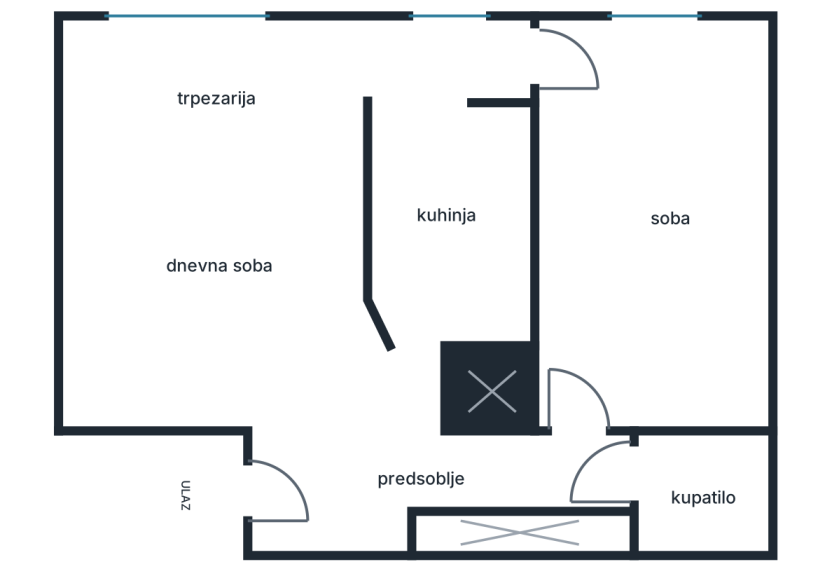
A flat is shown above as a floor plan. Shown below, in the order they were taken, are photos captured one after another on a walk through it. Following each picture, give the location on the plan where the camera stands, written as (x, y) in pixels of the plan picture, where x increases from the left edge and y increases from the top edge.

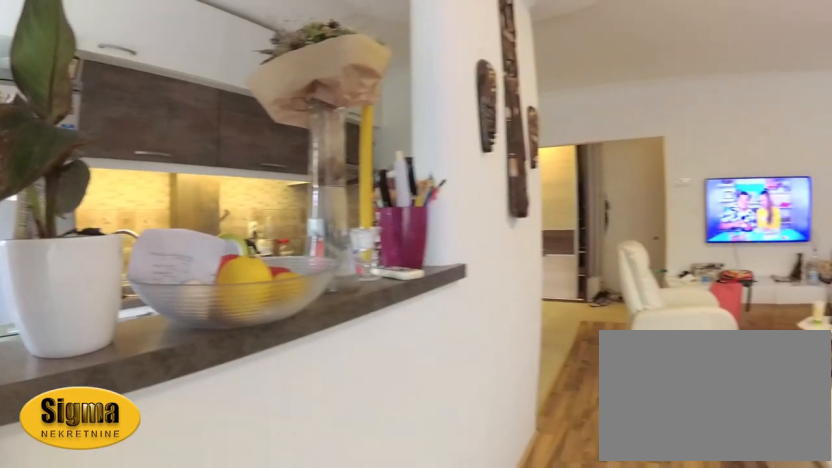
(320, 62)
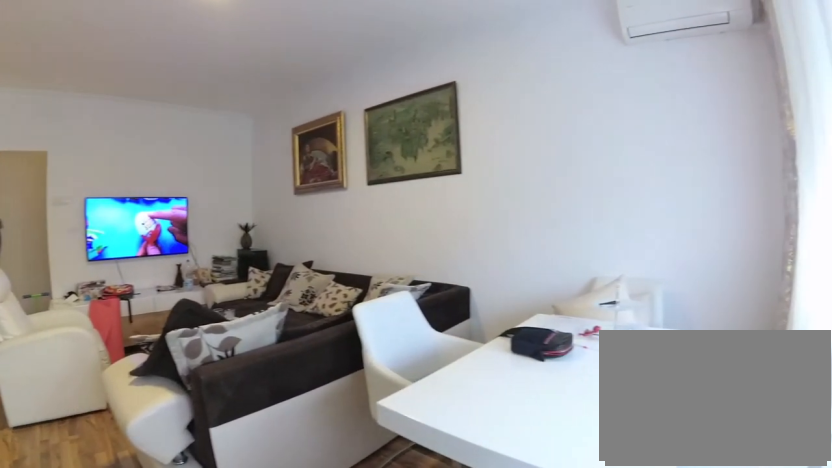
(339, 68)
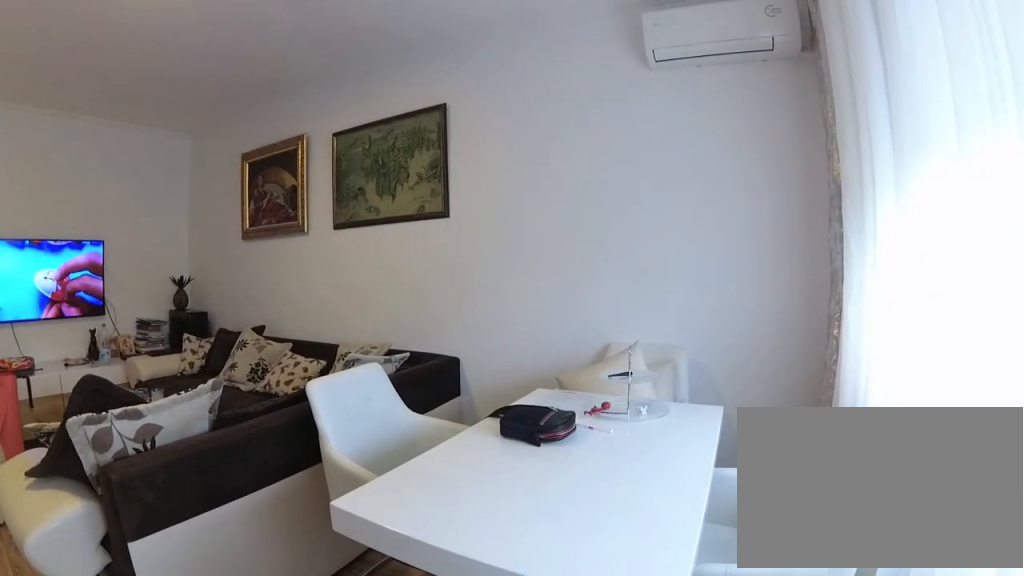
(342, 75)
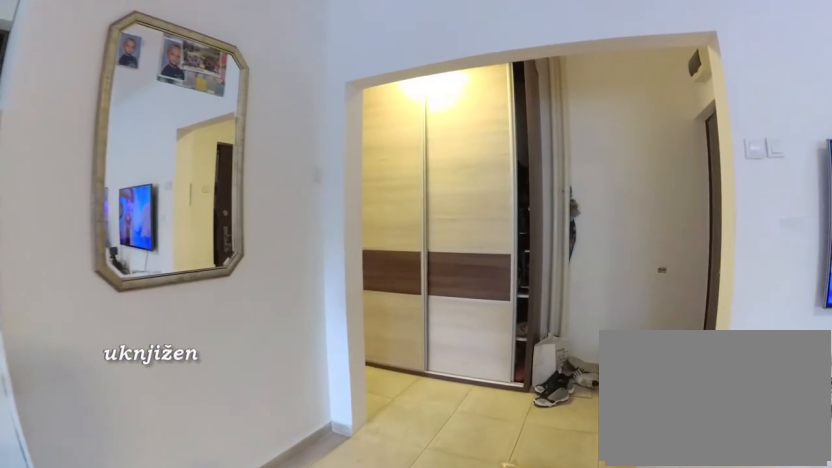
(317, 294)
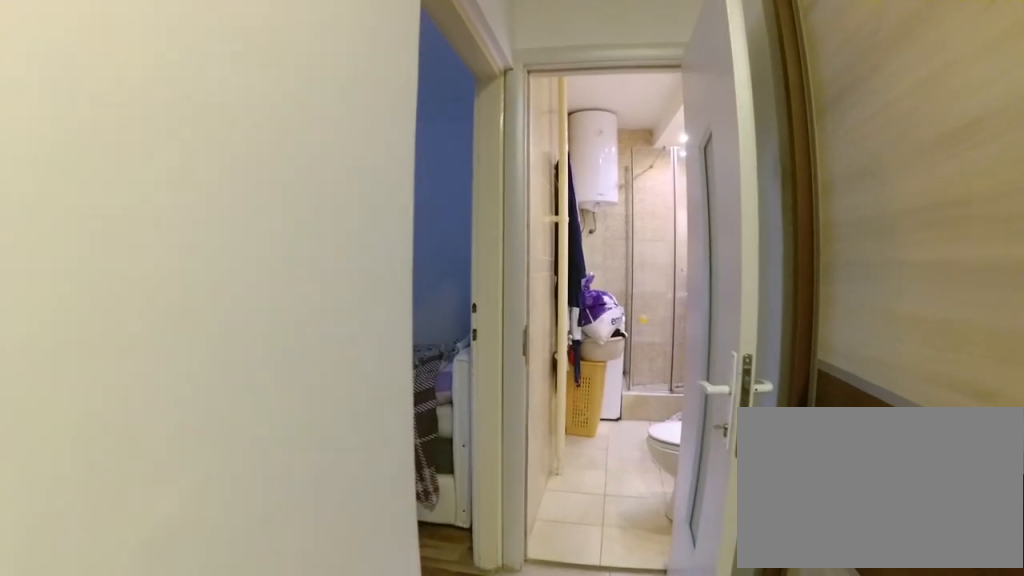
(420, 482)
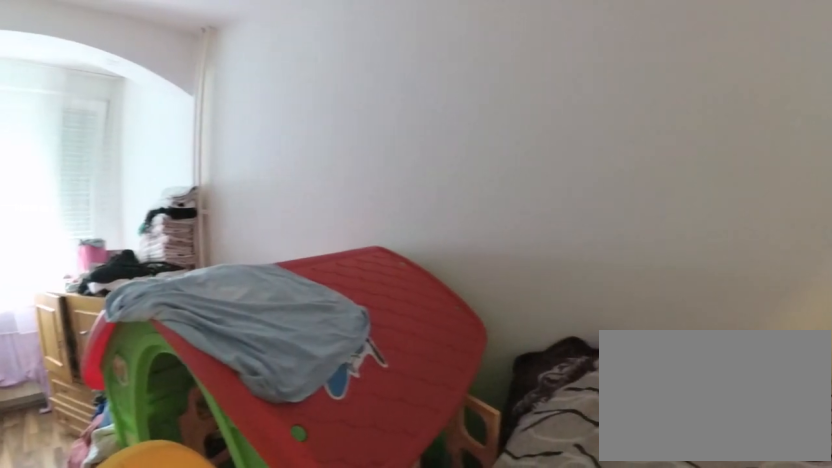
(612, 246)
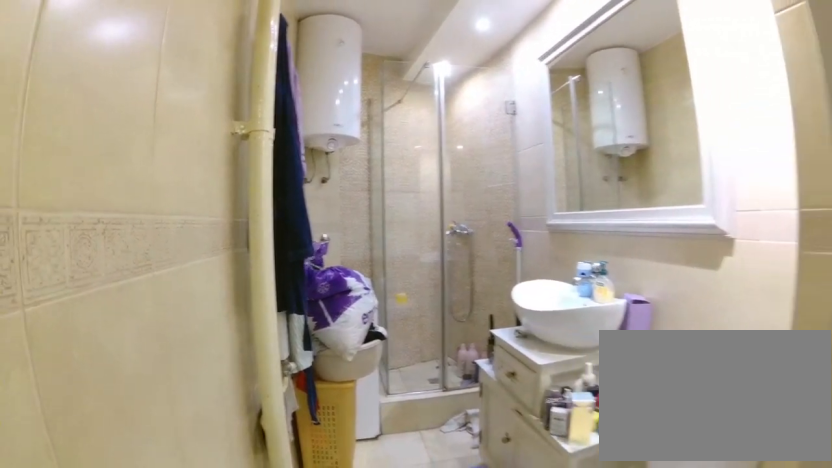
(614, 459)
